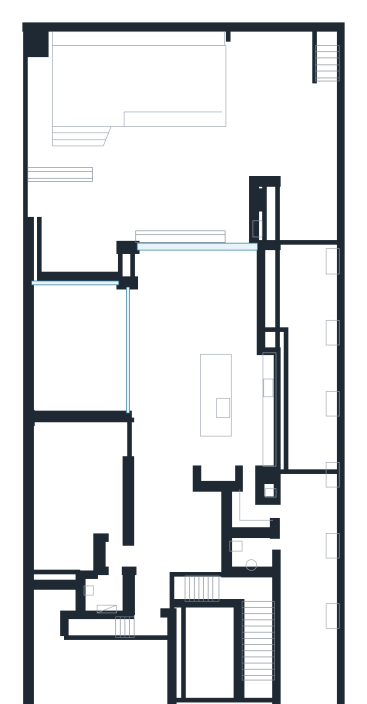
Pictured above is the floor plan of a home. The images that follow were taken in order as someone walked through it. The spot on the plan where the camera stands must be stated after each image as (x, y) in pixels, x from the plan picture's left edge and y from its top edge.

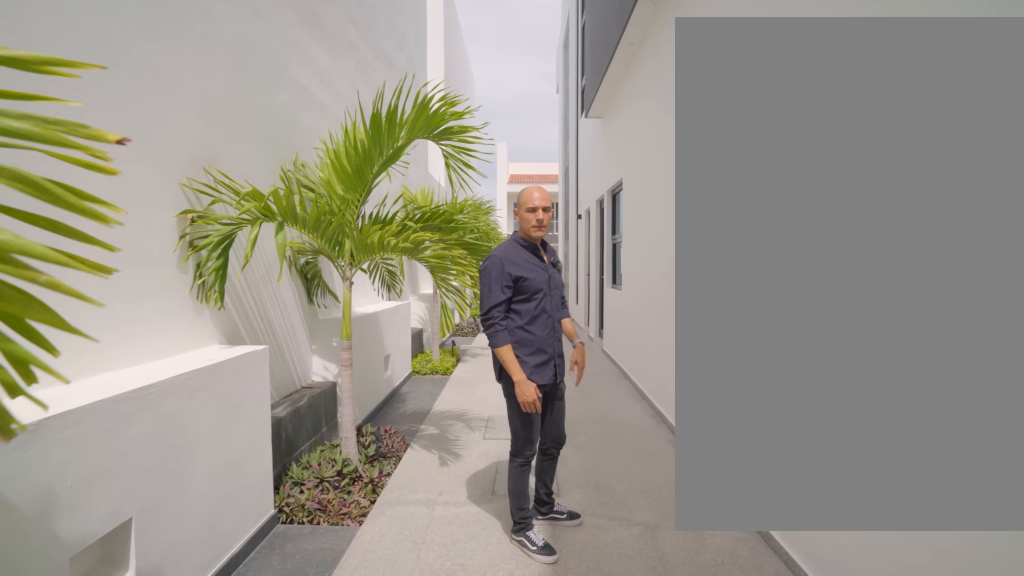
(310, 464)
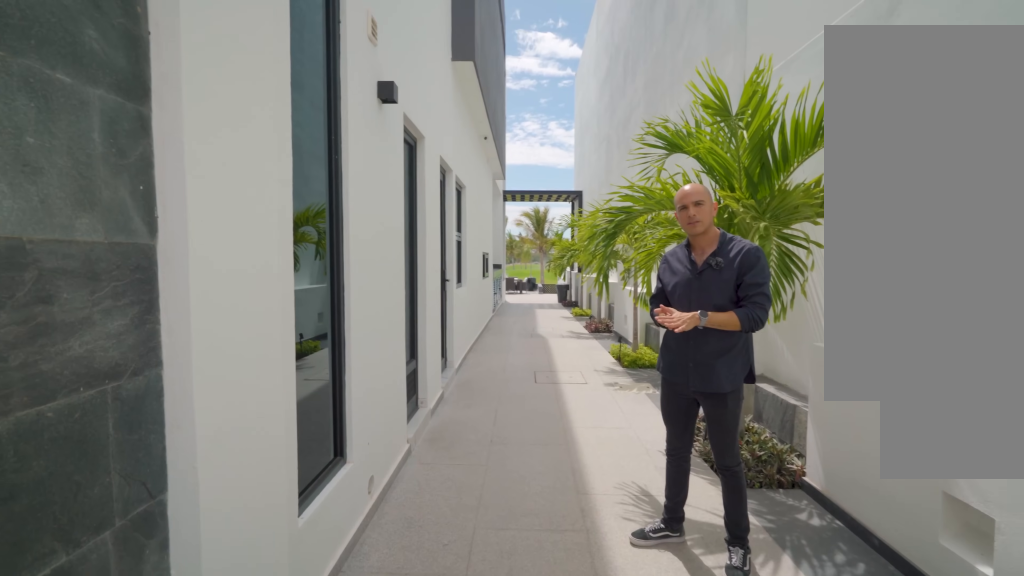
(303, 644)
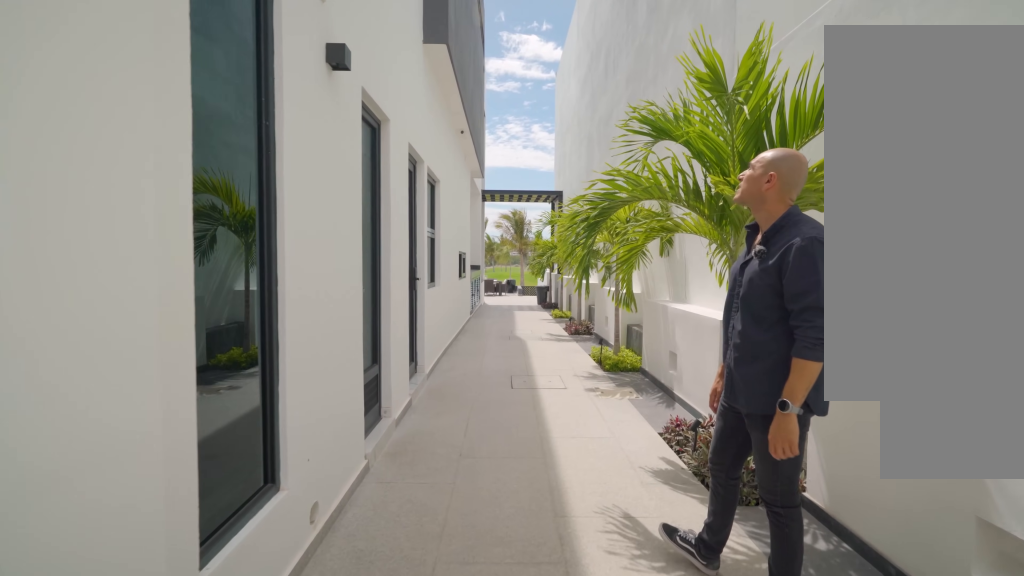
(303, 645)
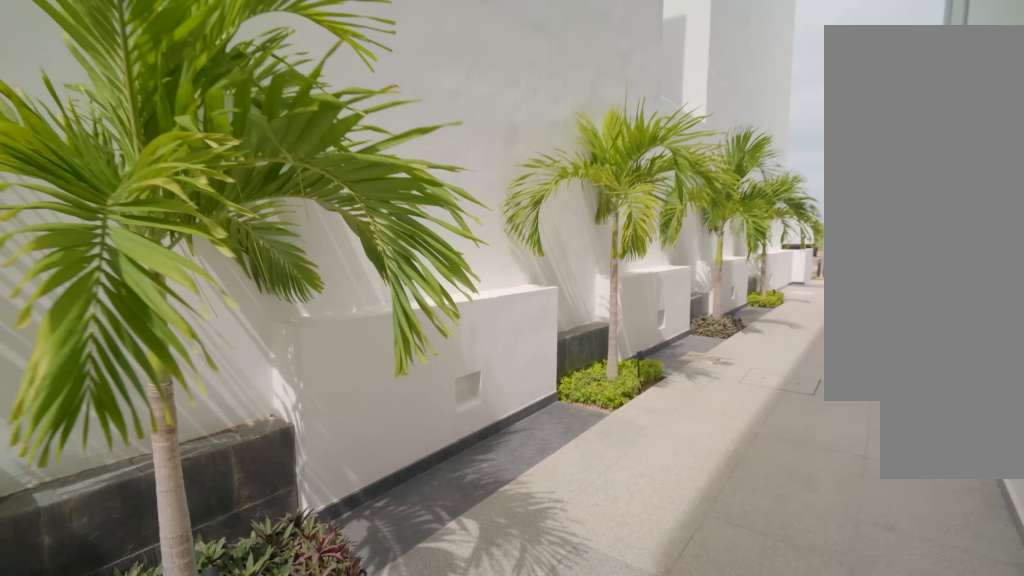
(308, 490)
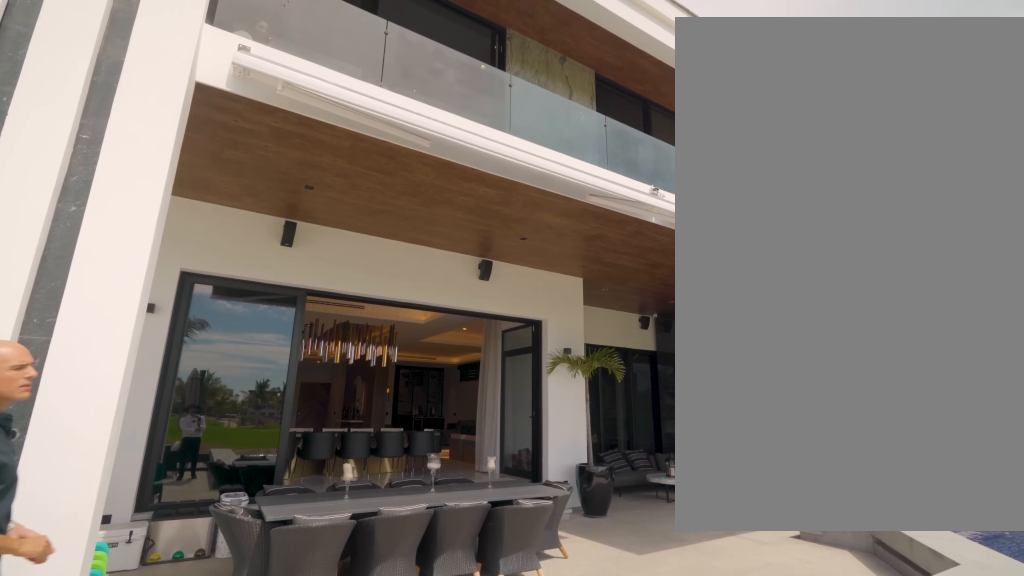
(240, 181)
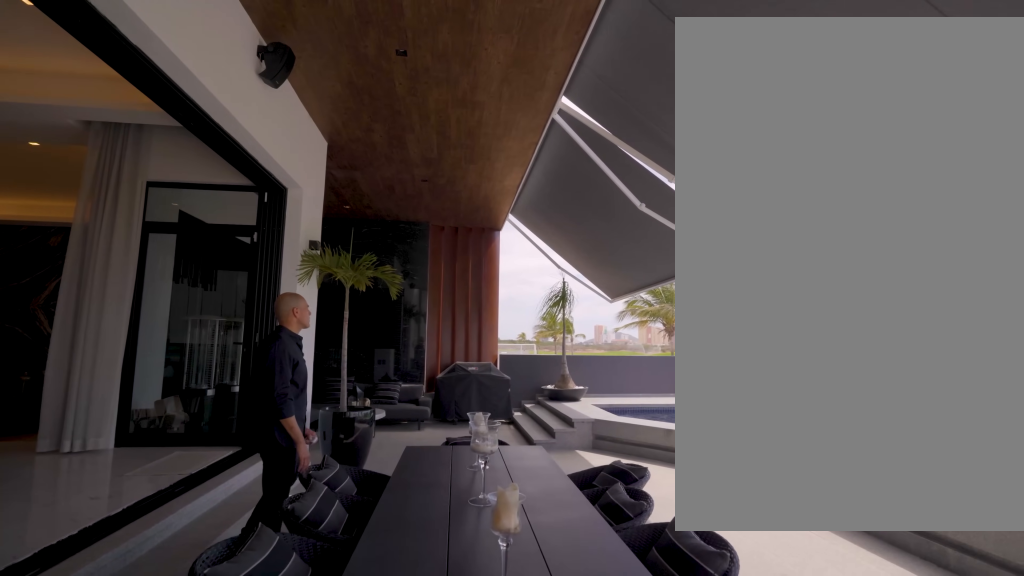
(244, 179)
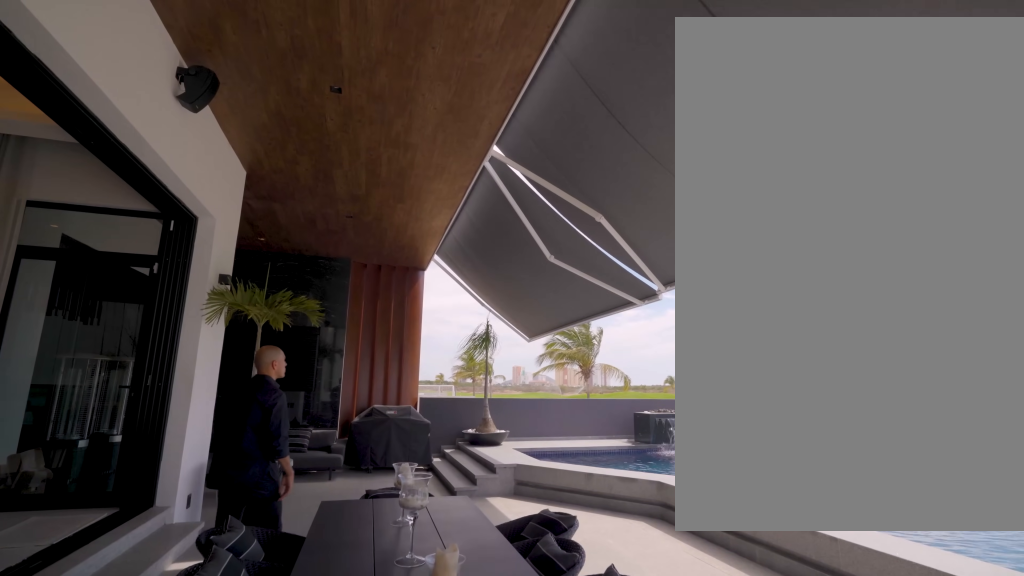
(245, 179)
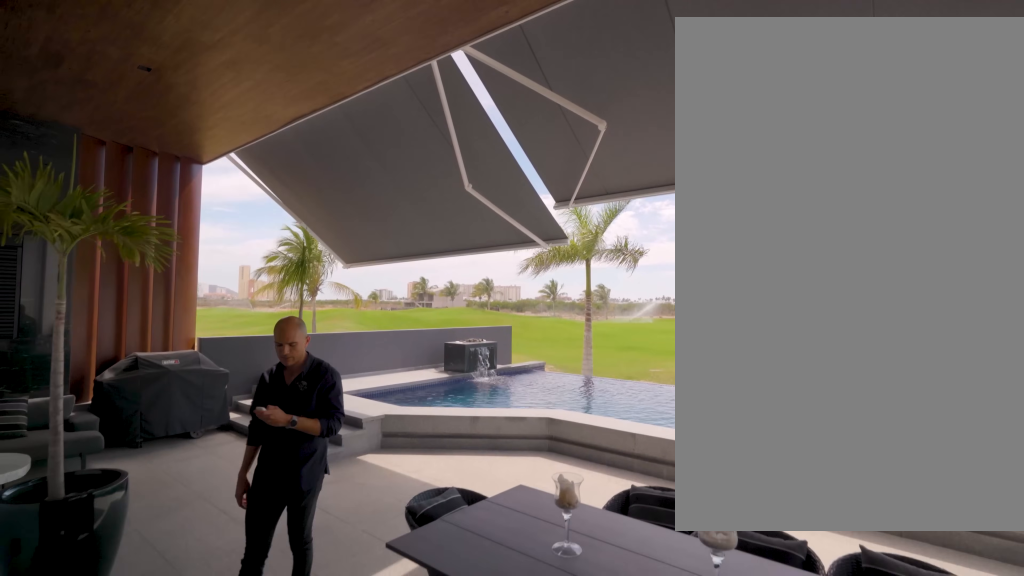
(183, 237)
